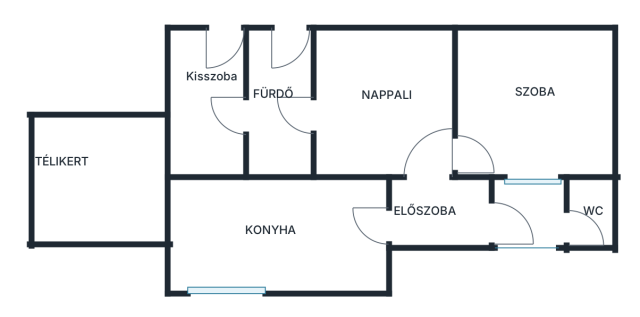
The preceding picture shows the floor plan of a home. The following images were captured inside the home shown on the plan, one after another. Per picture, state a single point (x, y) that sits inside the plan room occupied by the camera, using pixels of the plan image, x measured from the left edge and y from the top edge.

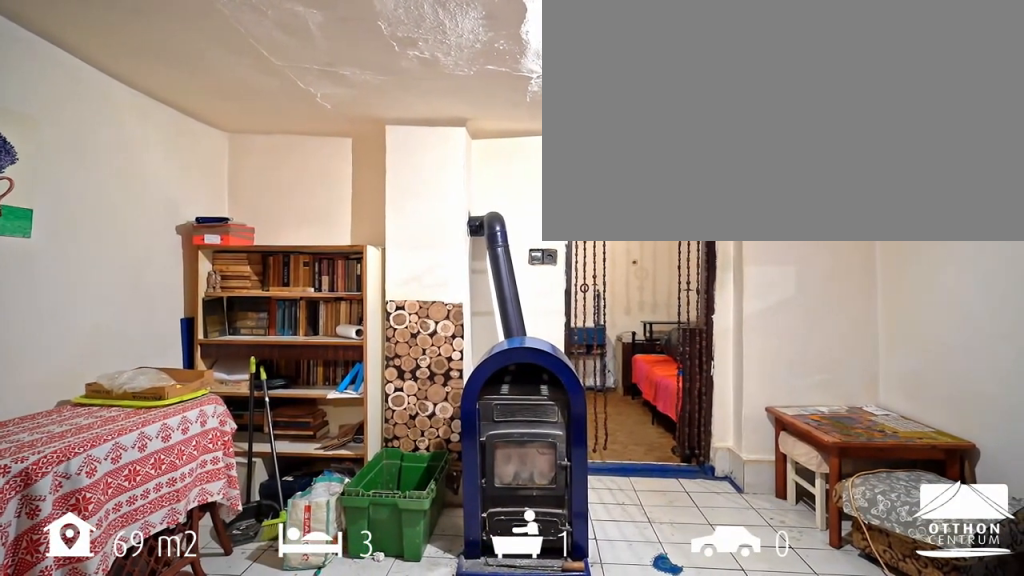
(382, 107)
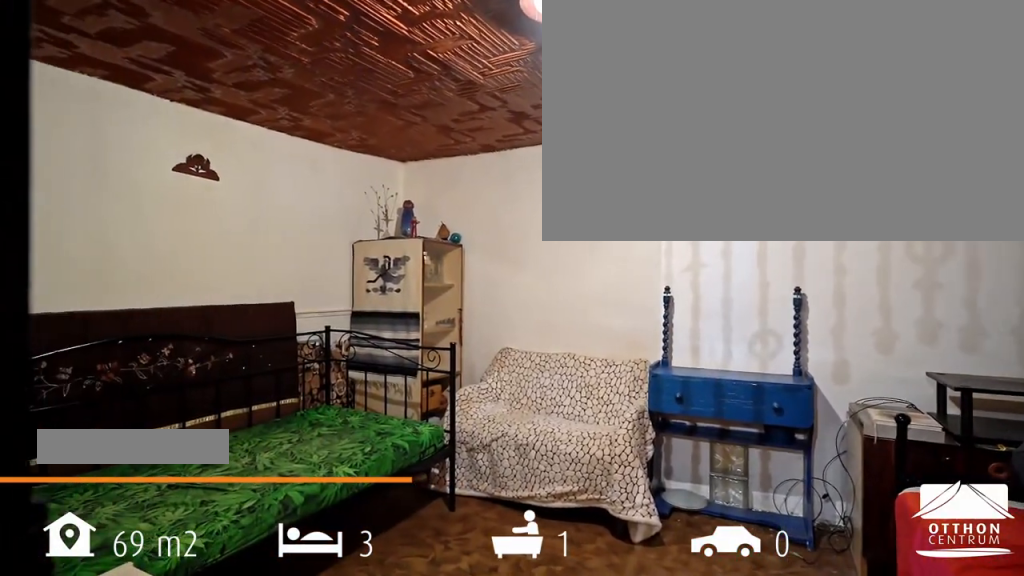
(538, 105)
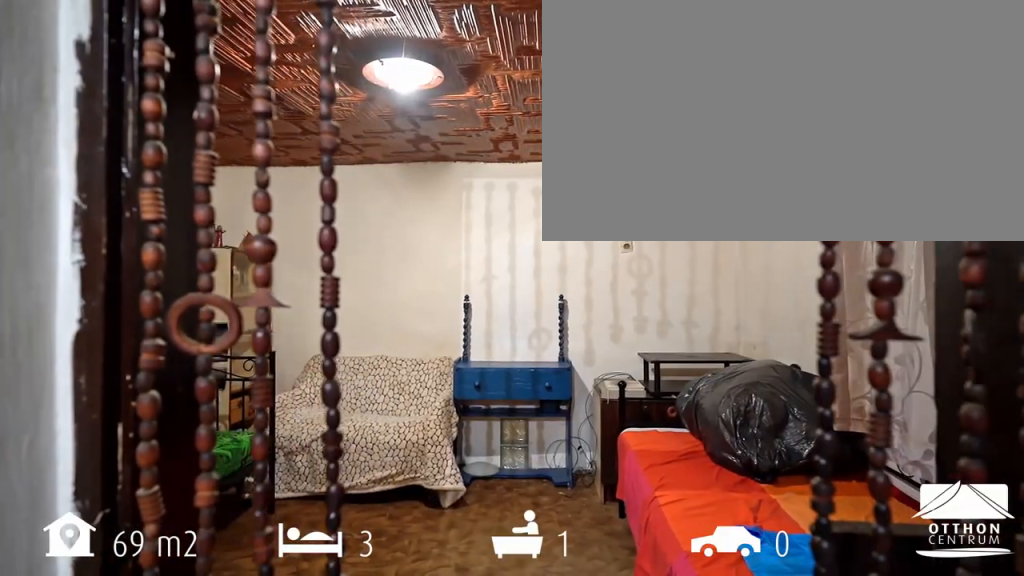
(538, 105)
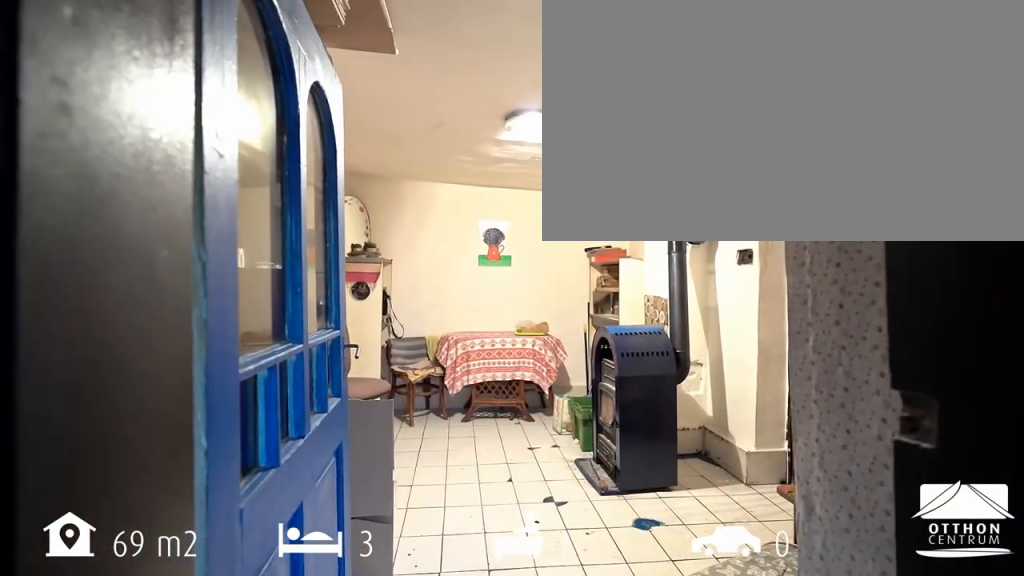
(431, 181)
